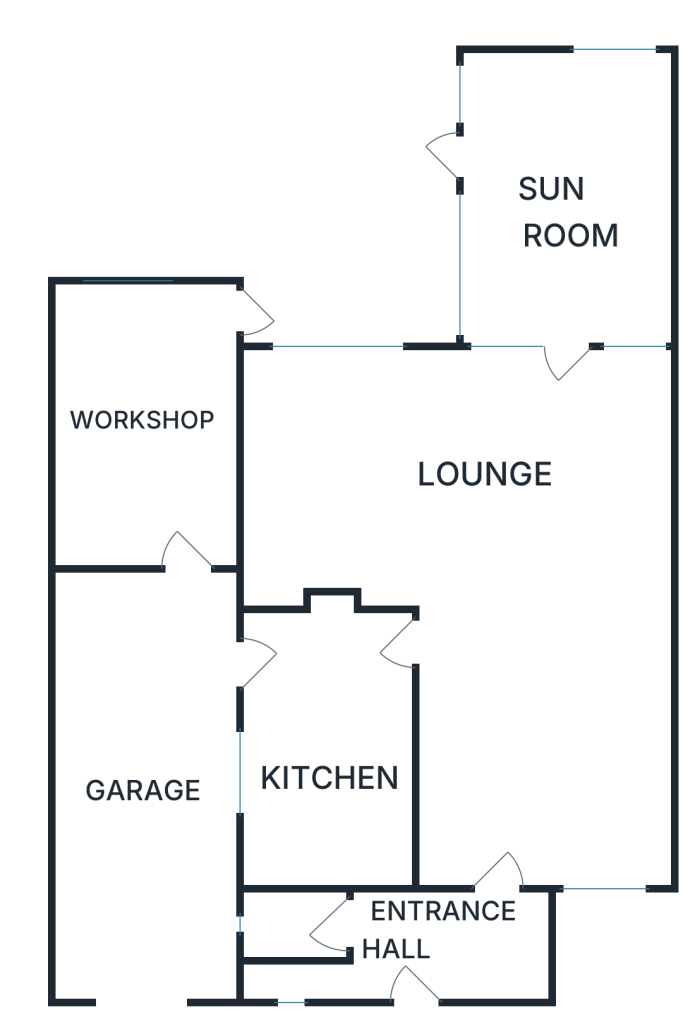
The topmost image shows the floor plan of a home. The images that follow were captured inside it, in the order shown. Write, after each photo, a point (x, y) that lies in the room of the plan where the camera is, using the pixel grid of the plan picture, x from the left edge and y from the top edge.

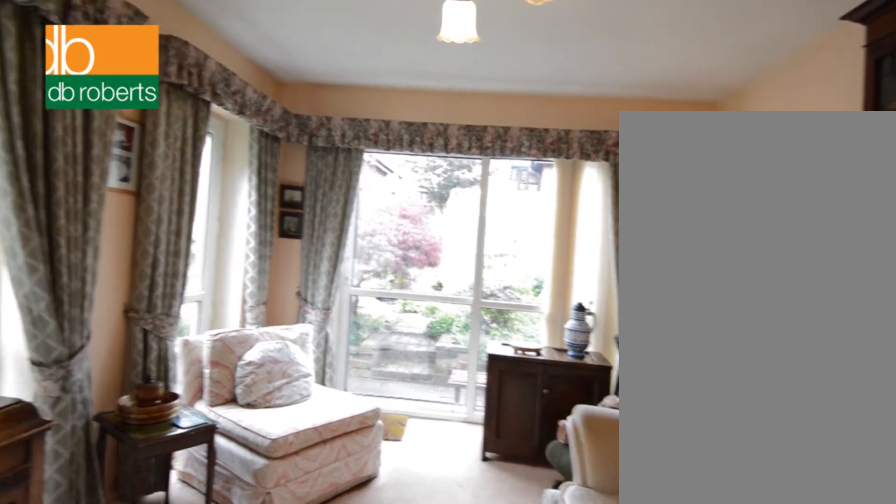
(566, 192)
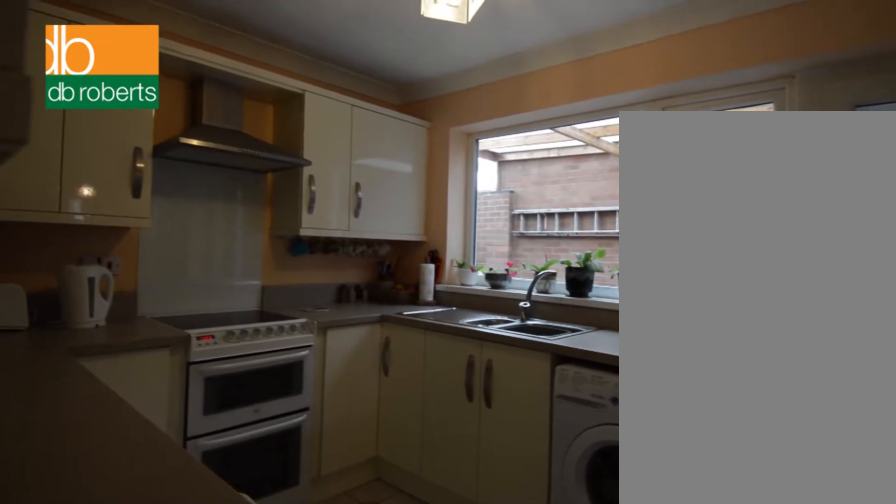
(326, 744)
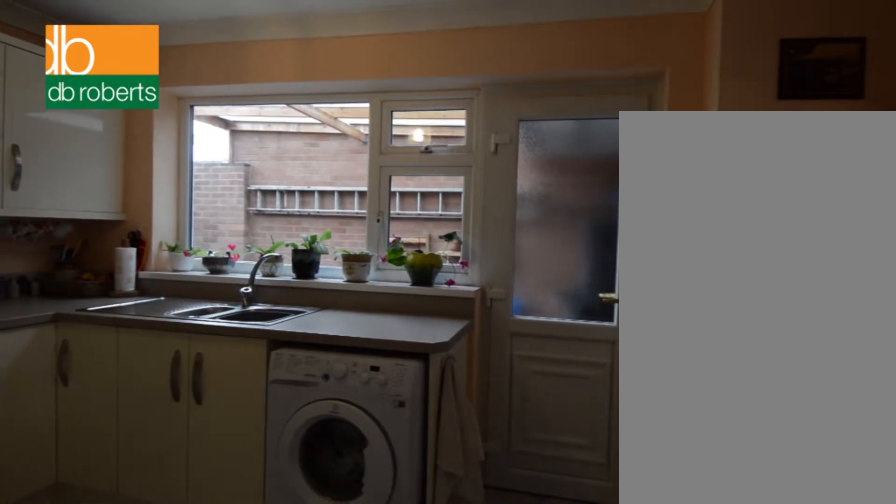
(326, 744)
